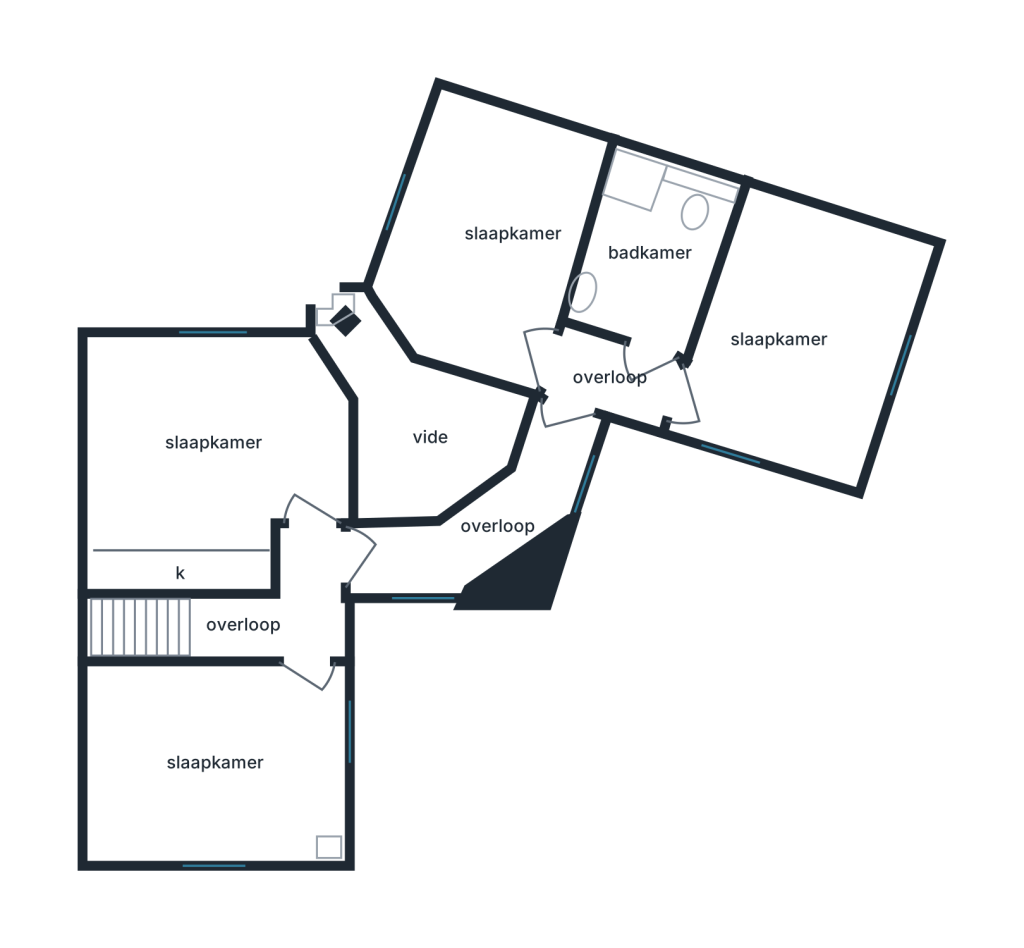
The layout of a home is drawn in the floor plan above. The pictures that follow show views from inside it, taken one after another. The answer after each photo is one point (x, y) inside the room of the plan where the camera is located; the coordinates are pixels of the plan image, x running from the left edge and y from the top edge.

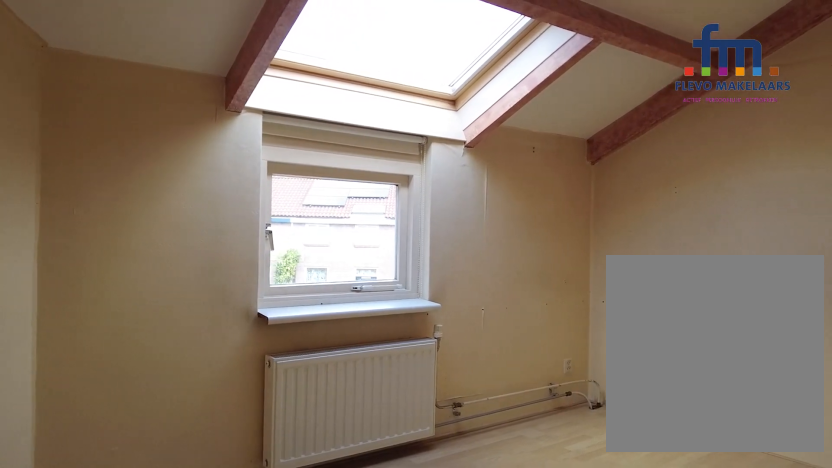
(499, 238)
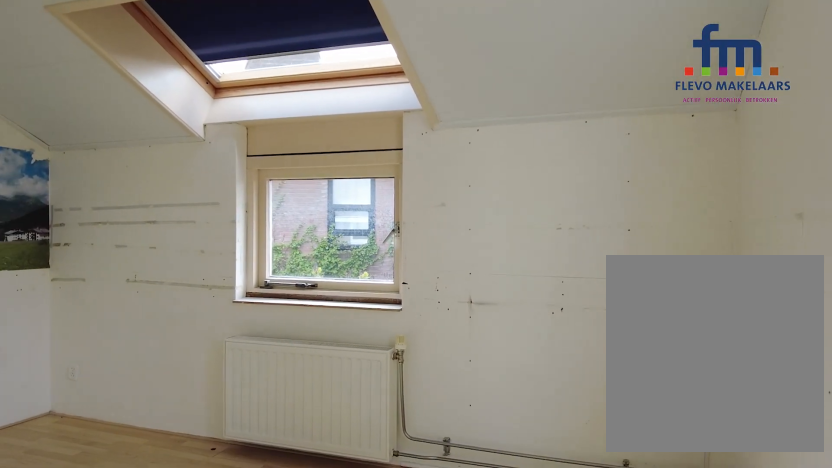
(798, 339)
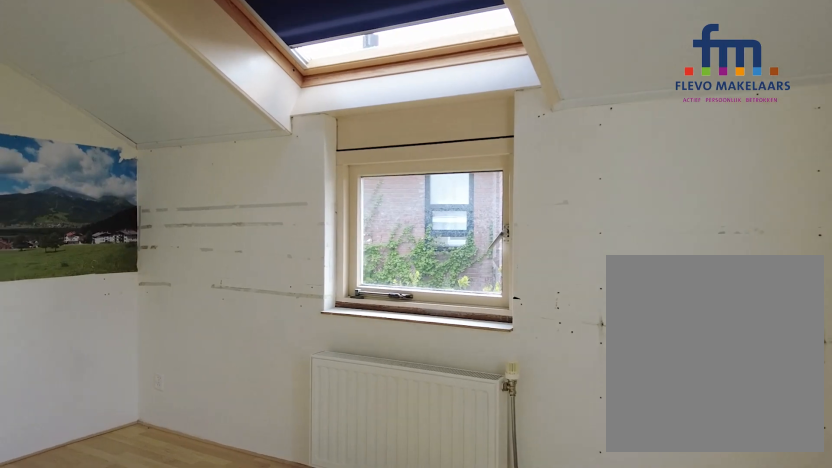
(798, 339)
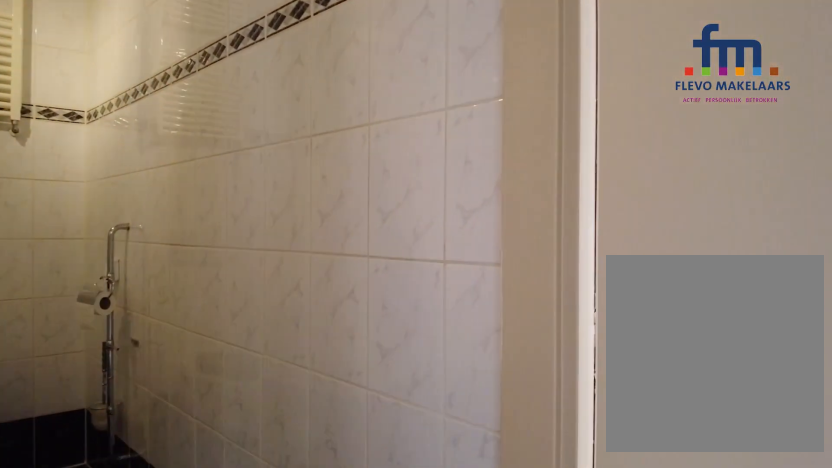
(654, 251)
